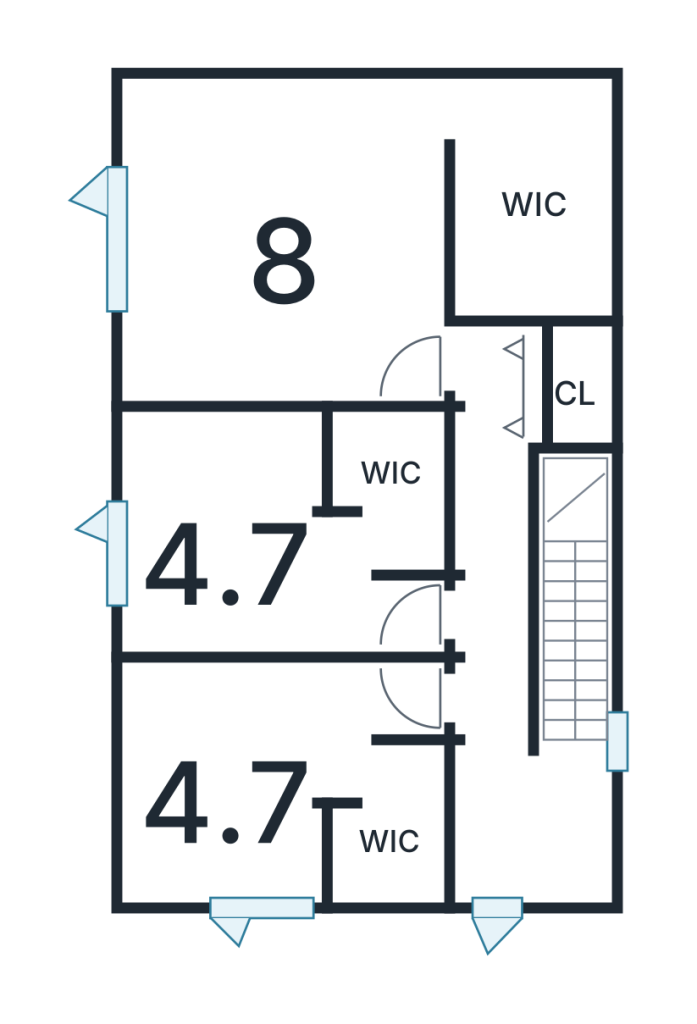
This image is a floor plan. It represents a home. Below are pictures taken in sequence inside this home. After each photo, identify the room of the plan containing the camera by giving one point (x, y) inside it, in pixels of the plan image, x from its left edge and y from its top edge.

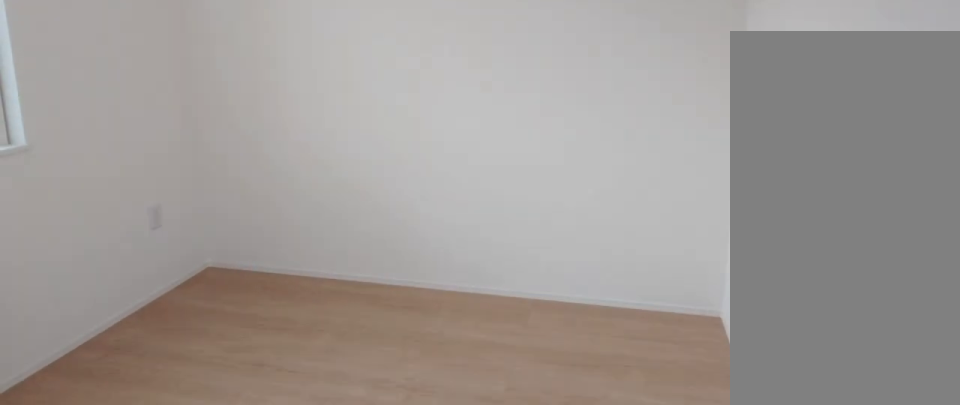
(268, 802)
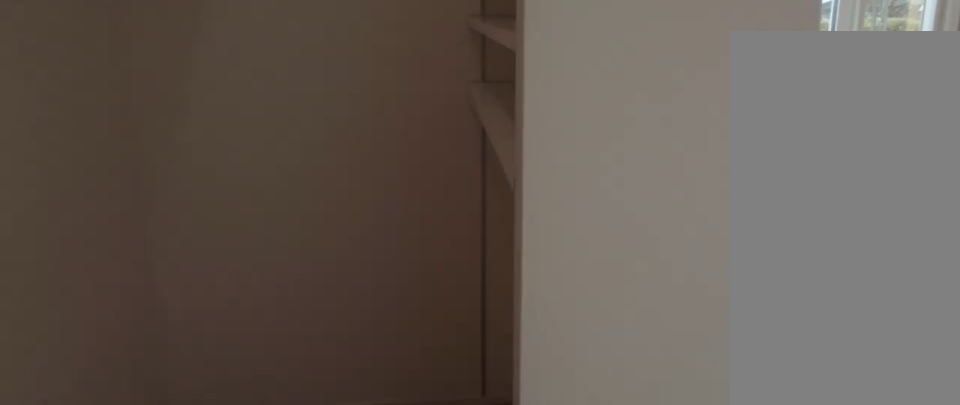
(268, 802)
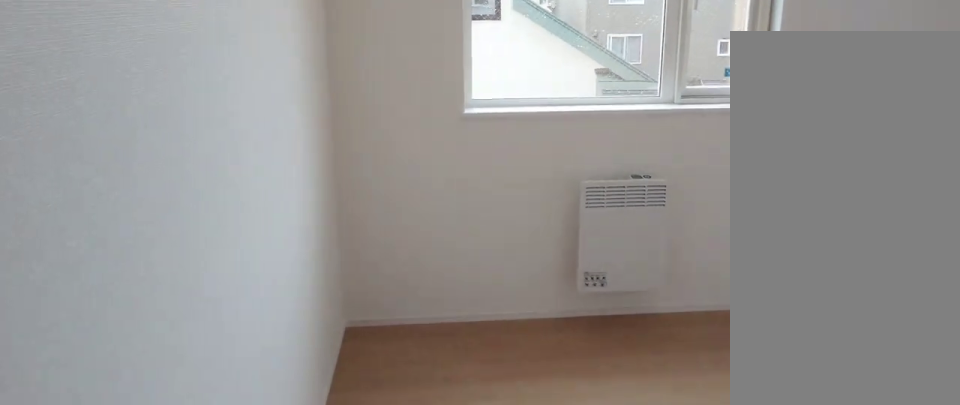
(258, 563)
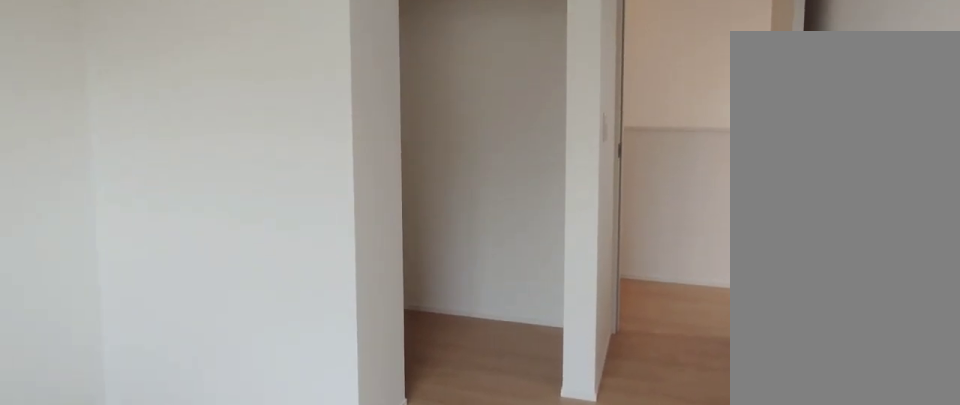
(258, 563)
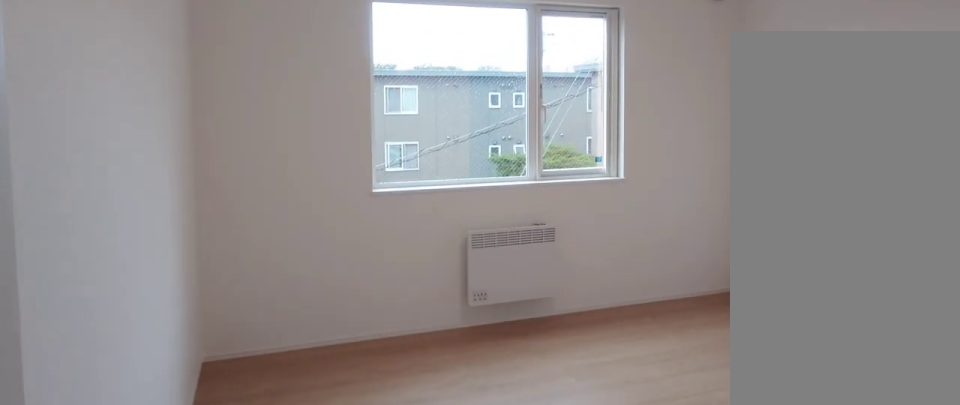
(260, 273)
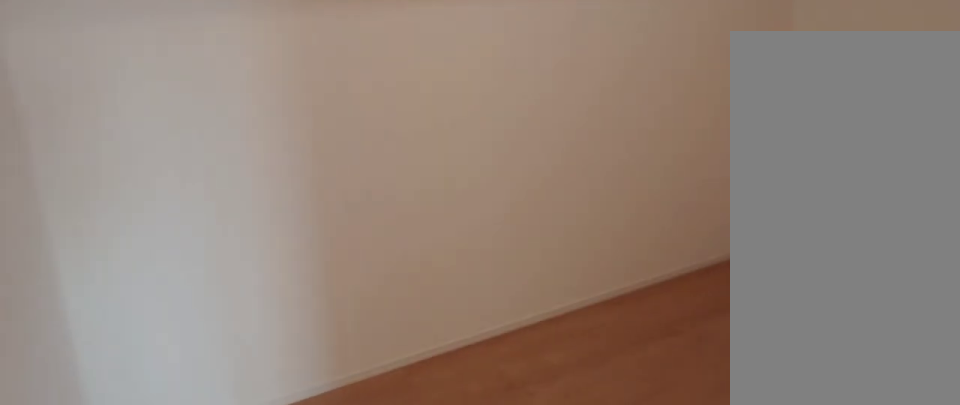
(522, 213)
